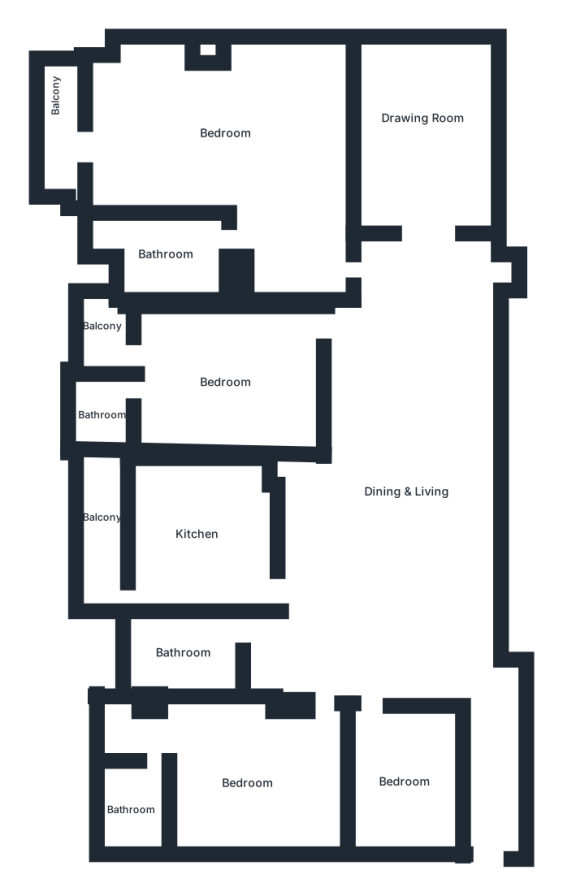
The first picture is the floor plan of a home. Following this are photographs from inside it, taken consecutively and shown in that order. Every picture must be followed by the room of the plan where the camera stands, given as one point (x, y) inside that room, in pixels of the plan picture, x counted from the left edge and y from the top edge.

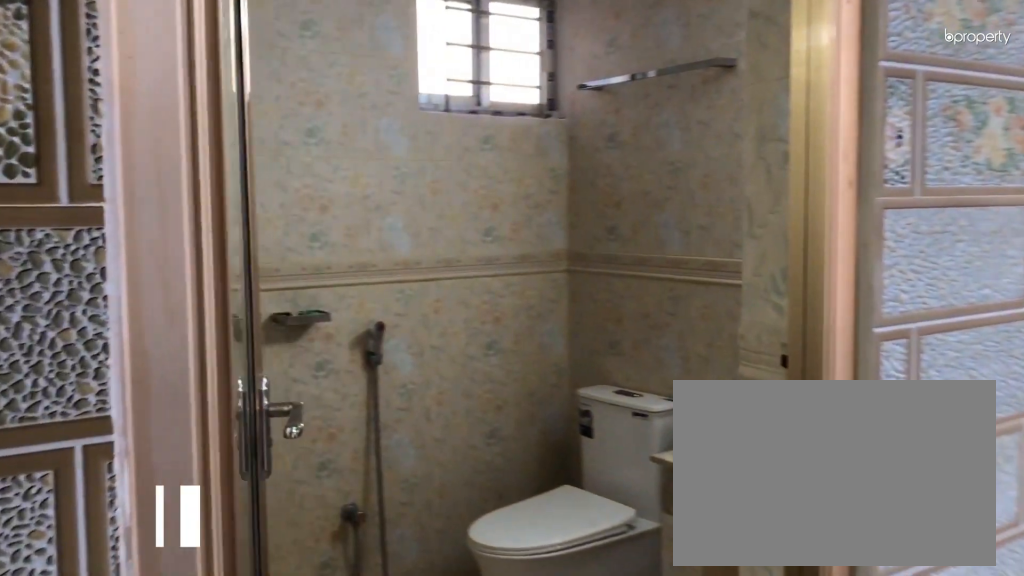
(134, 805)
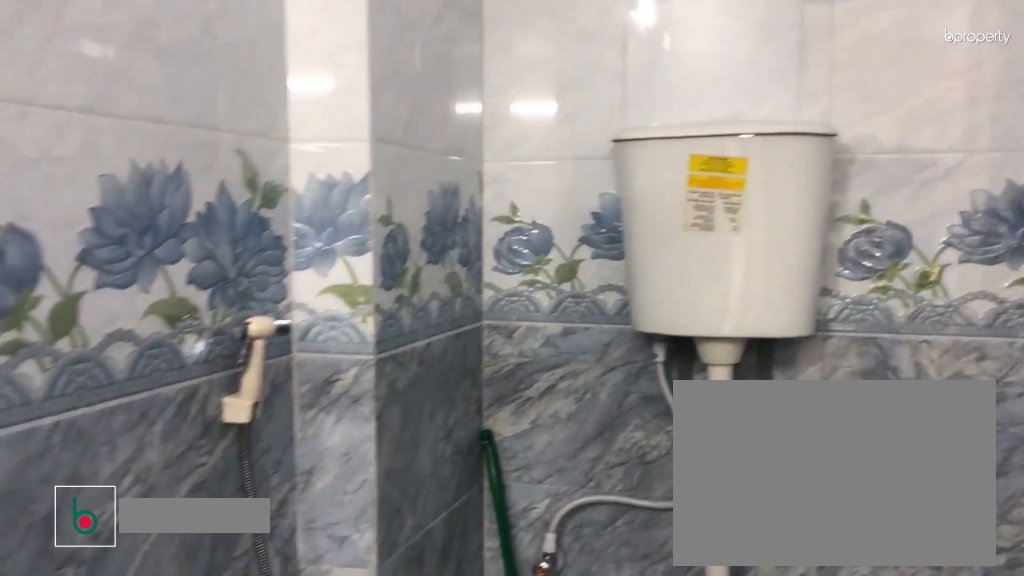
(178, 651)
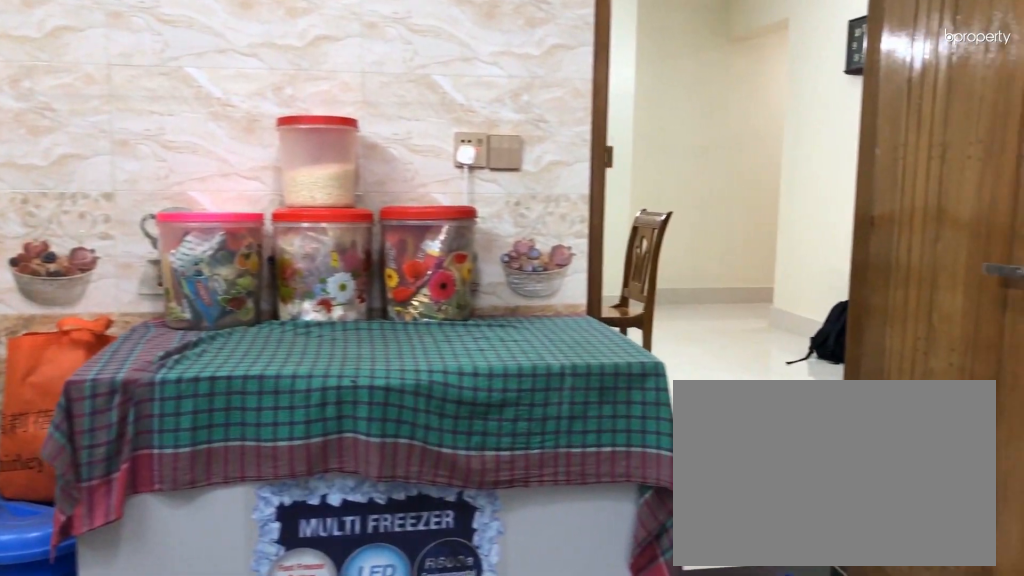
(197, 534)
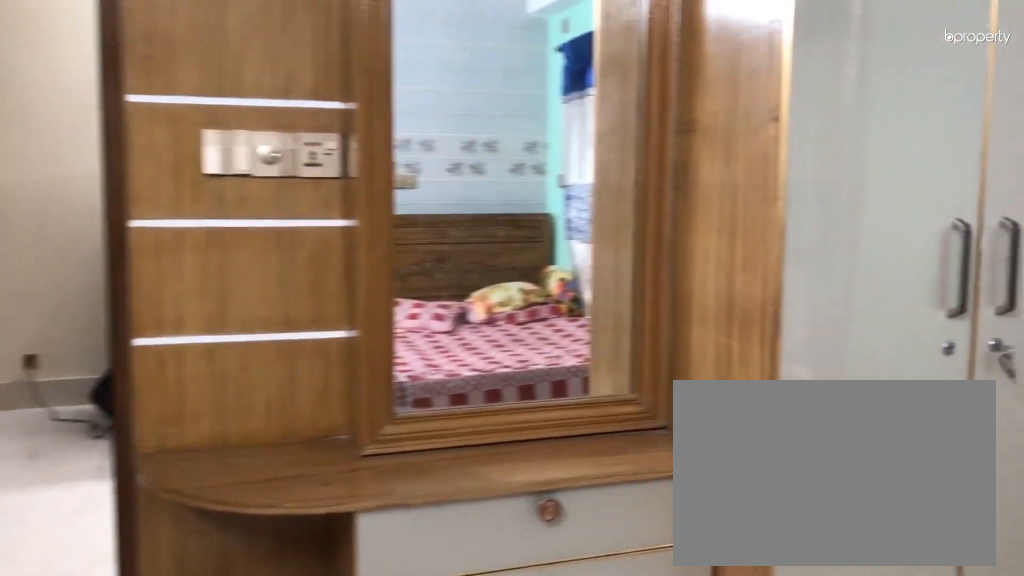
(227, 379)
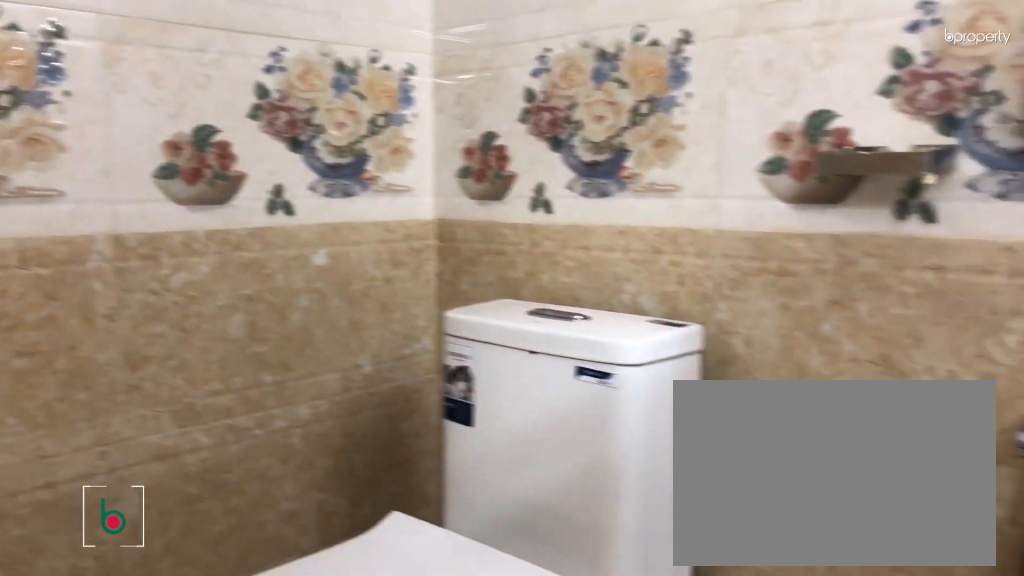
(101, 416)
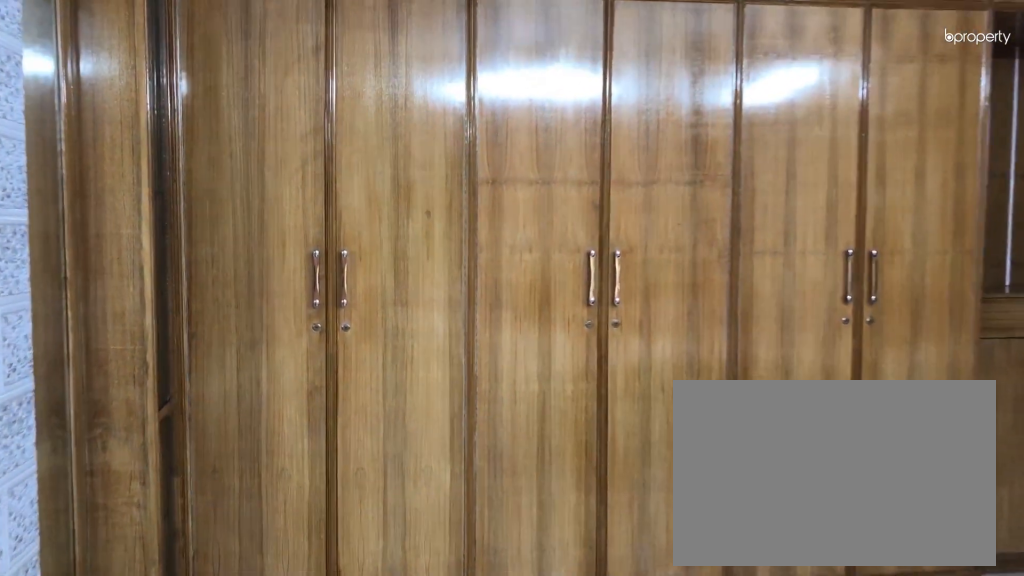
(211, 136)
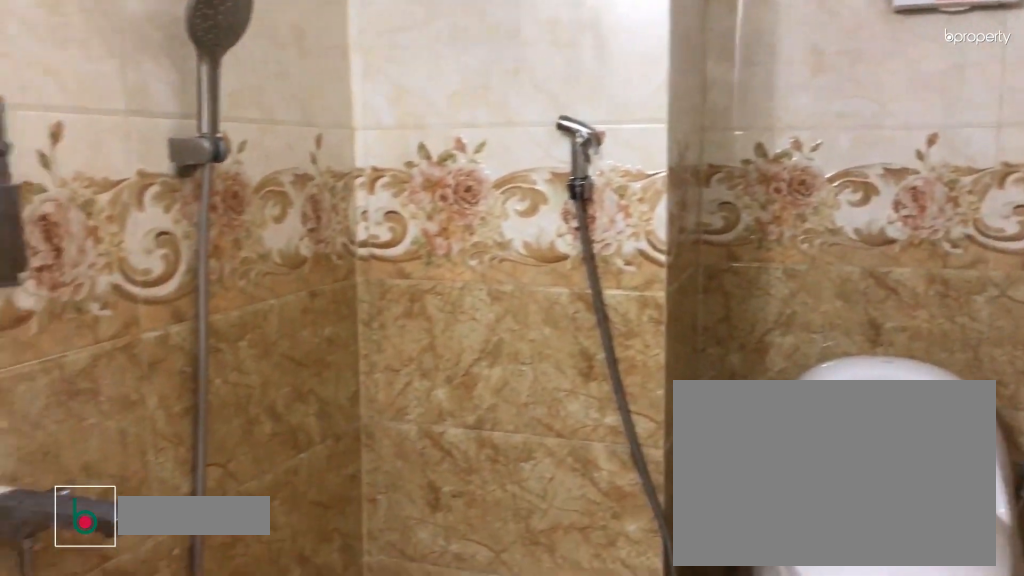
(165, 252)
